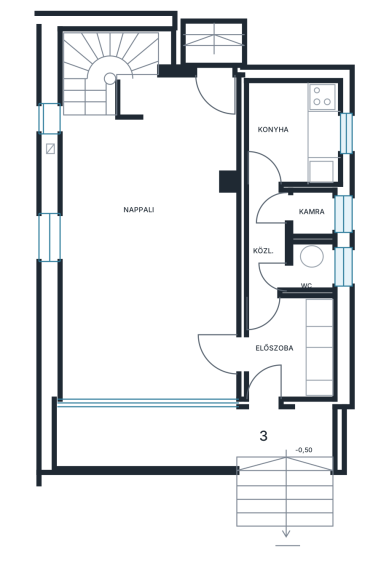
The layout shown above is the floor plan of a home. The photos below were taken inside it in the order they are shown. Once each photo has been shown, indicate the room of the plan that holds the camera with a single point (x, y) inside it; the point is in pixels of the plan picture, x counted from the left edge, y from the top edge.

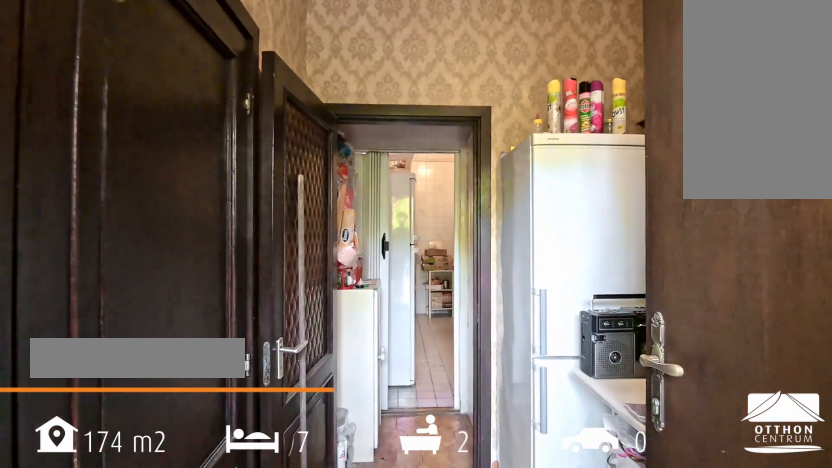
(277, 344)
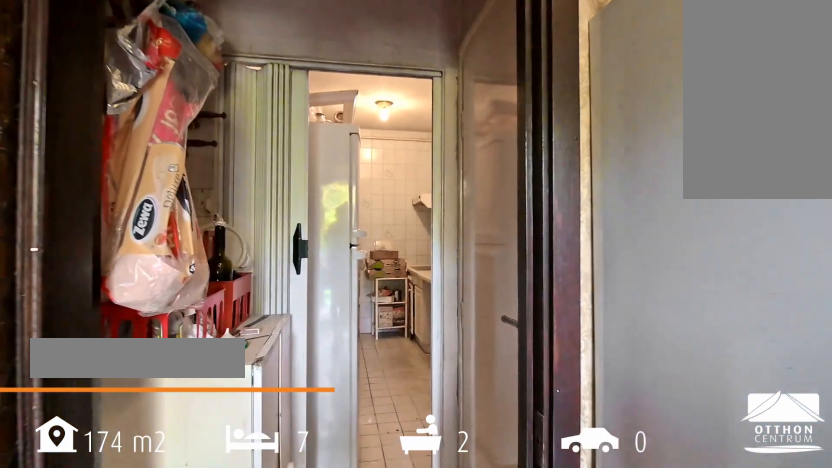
(277, 344)
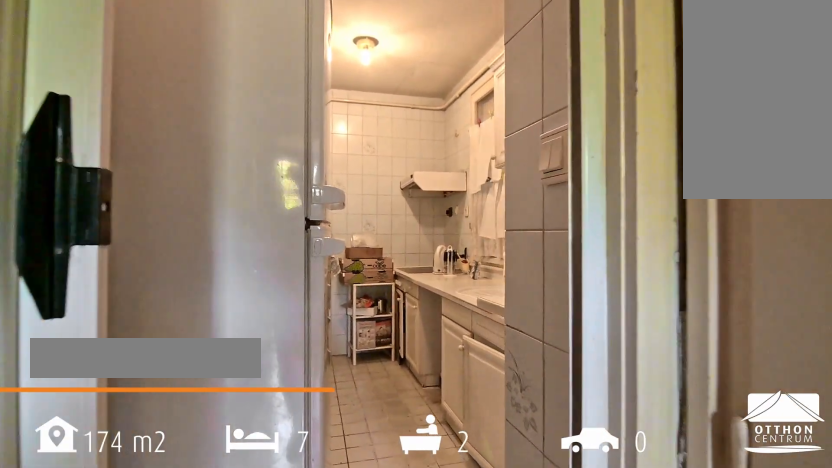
(264, 241)
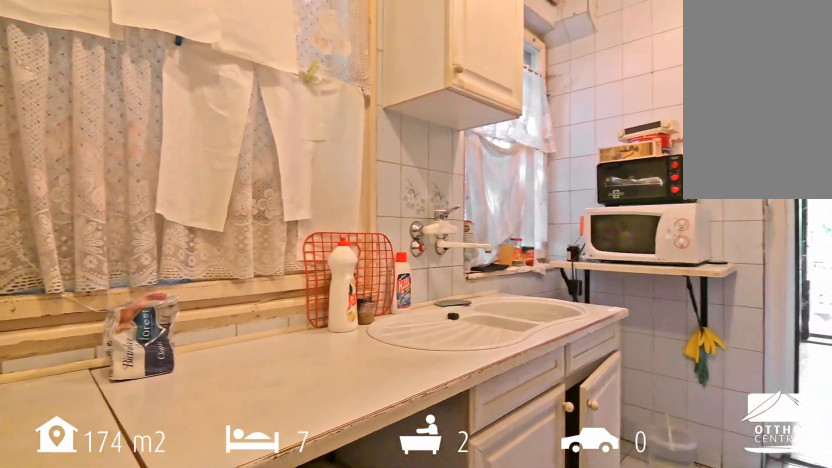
(277, 127)
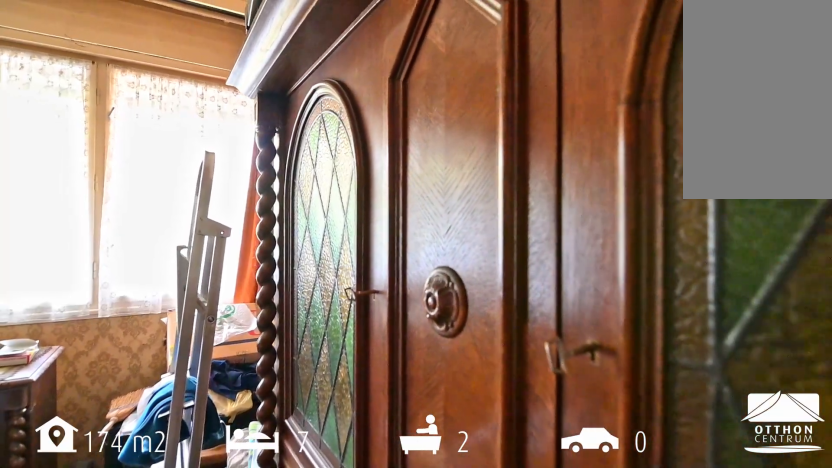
(146, 230)
